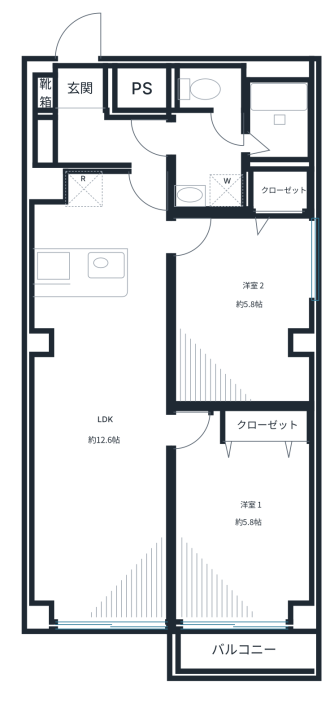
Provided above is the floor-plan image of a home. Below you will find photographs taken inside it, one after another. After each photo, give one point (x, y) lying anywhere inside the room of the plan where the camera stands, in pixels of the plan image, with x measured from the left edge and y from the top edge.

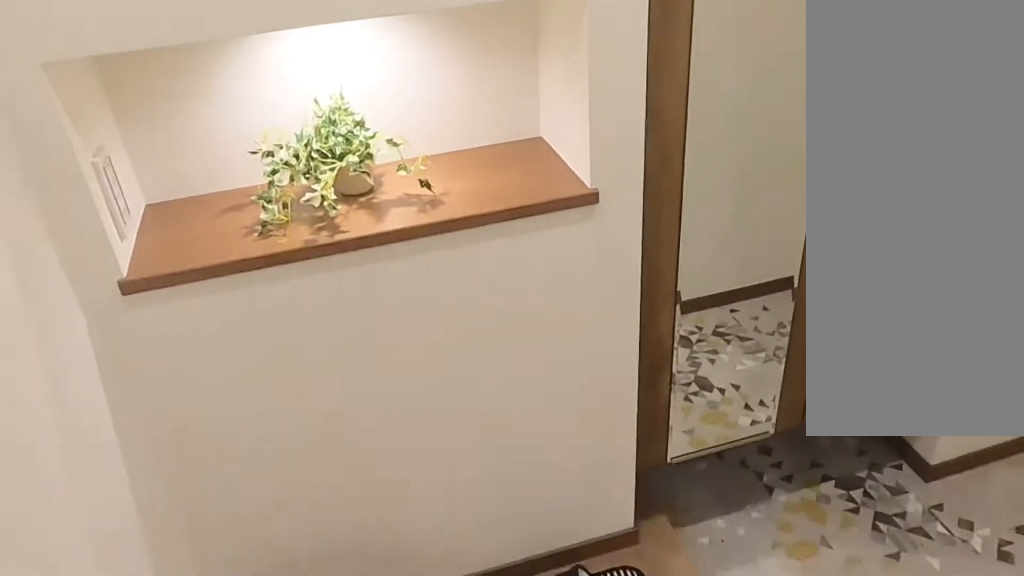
(89, 123)
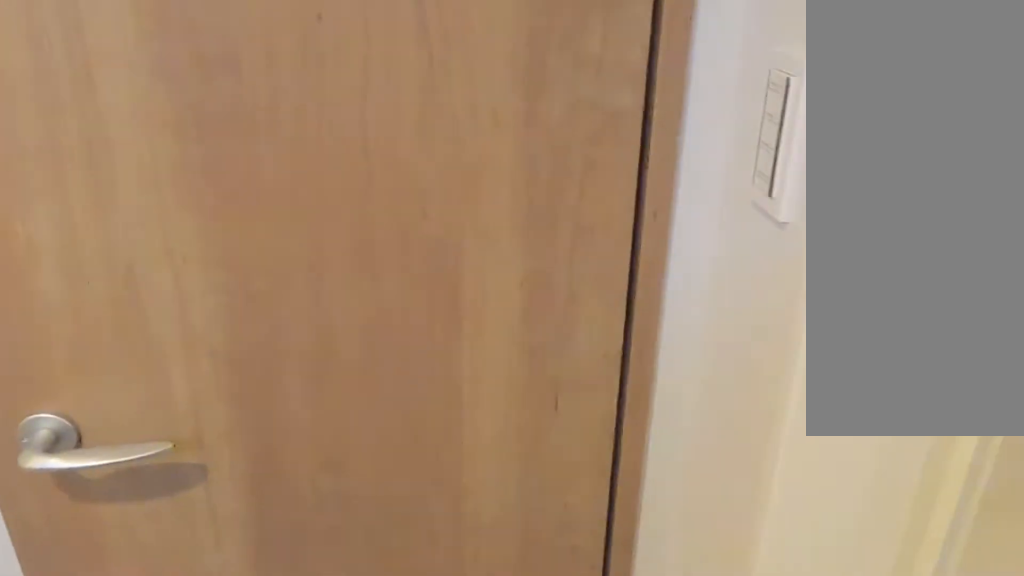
(234, 152)
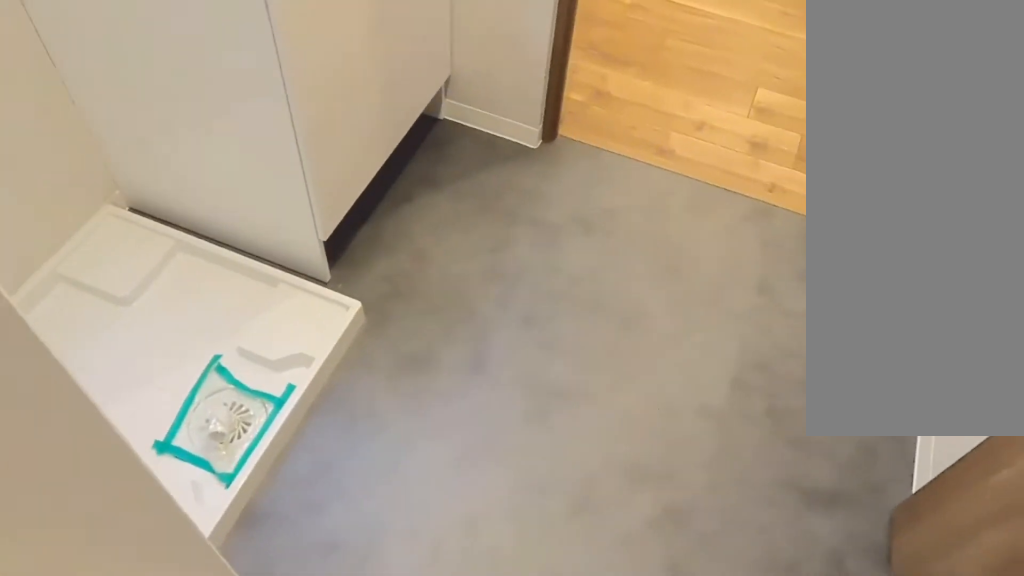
(234, 151)
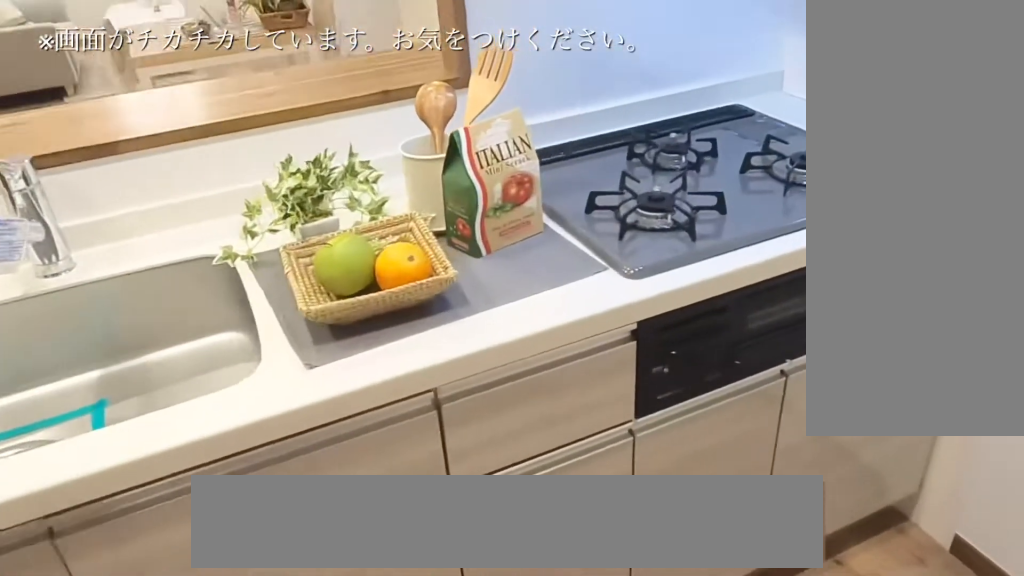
(87, 218)
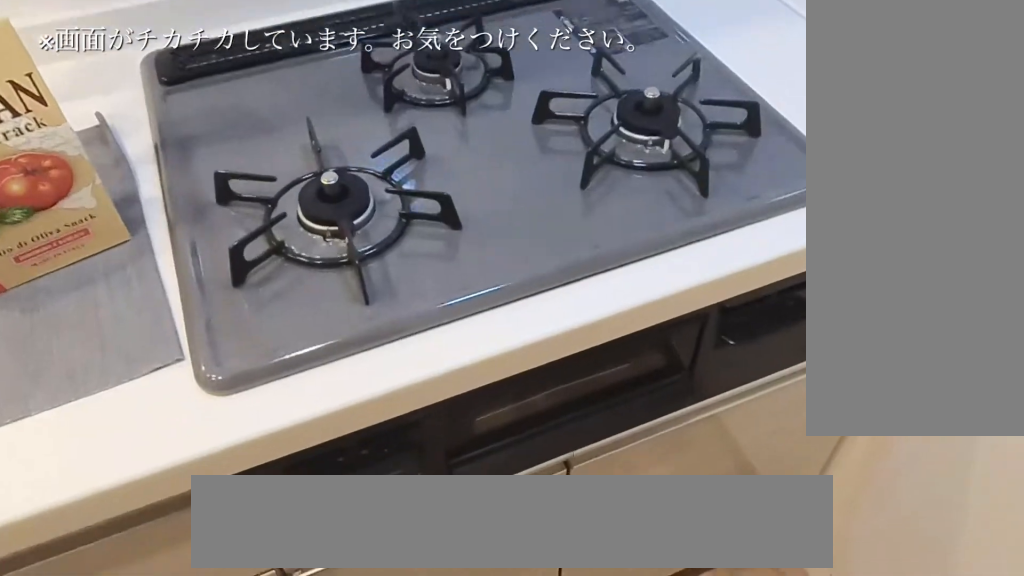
(87, 215)
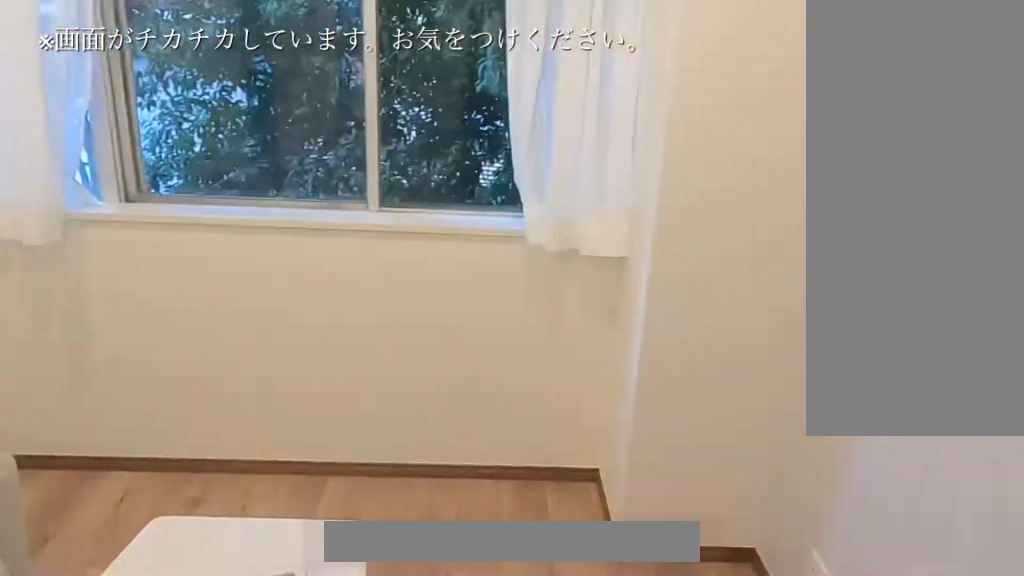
(106, 440)
